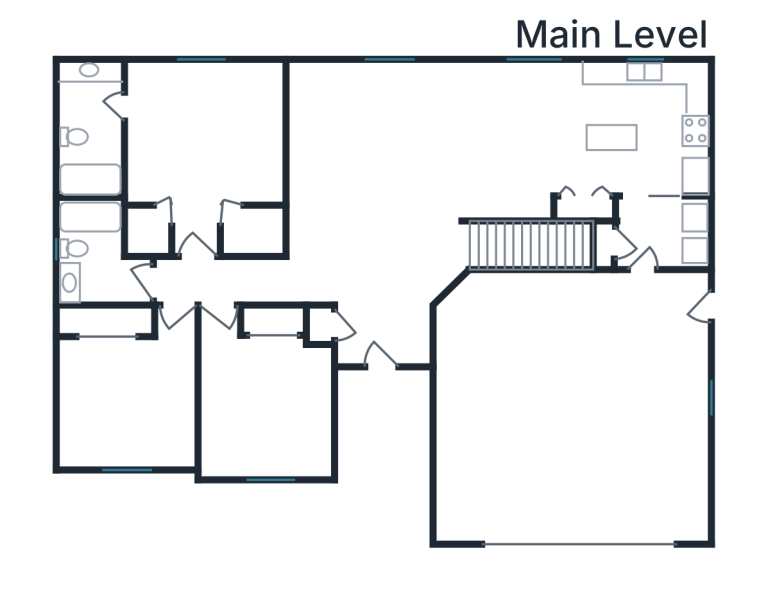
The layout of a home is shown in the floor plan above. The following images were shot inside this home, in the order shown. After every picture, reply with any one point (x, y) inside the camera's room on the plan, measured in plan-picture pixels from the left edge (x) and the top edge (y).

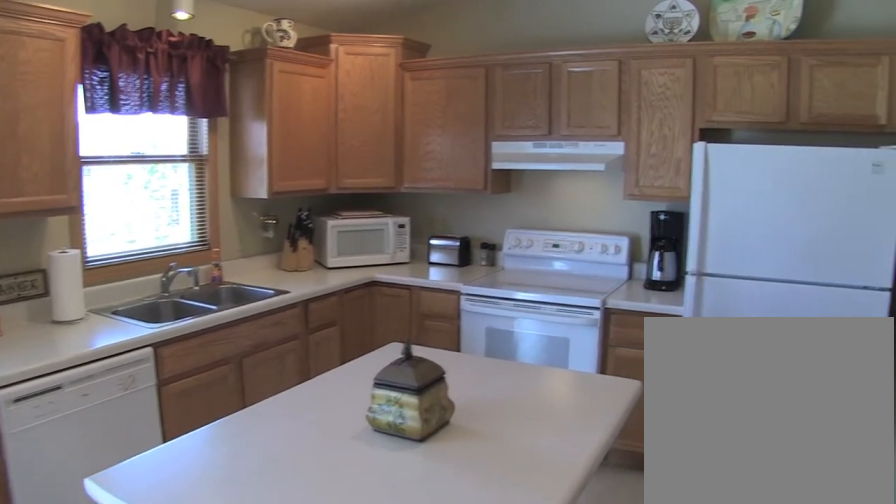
(641, 128)
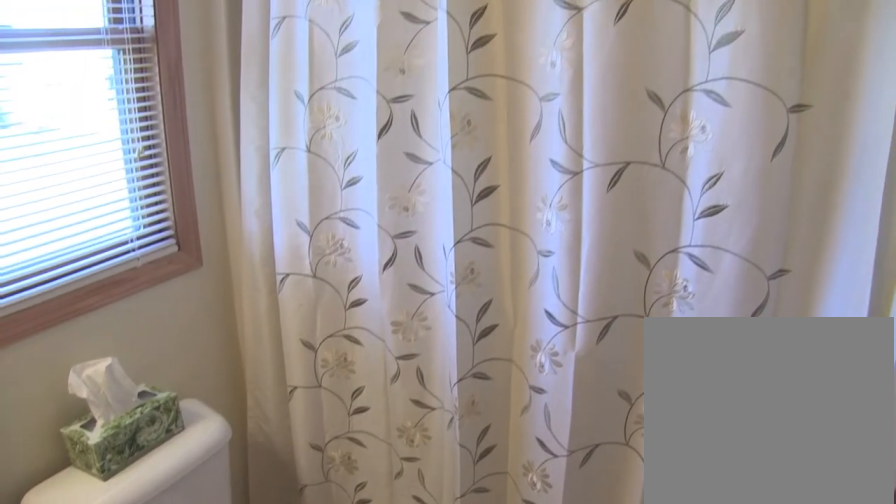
(102, 257)
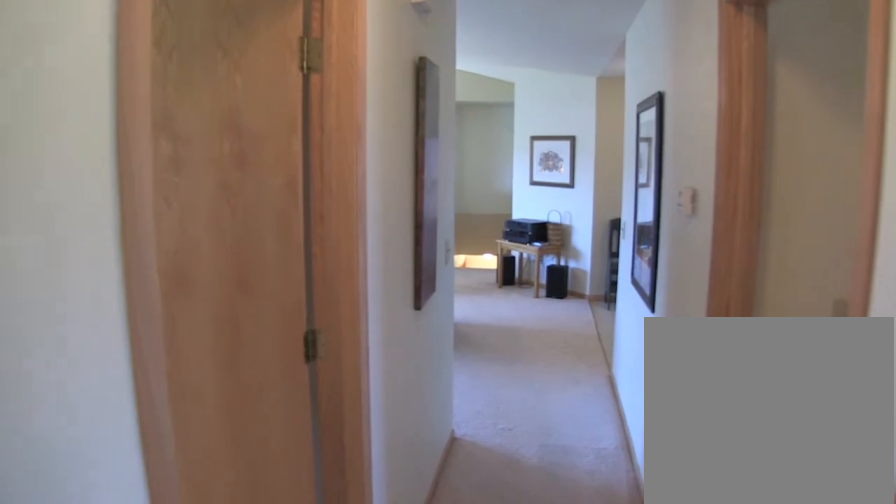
(221, 281)
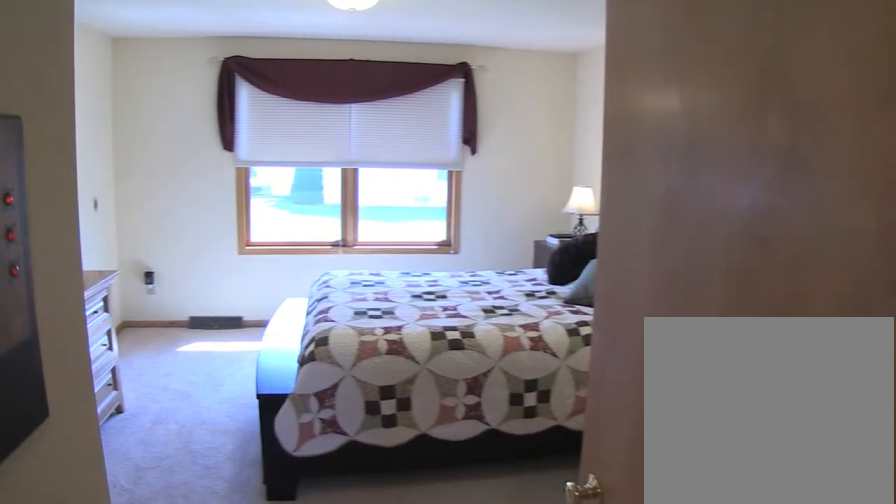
(204, 143)
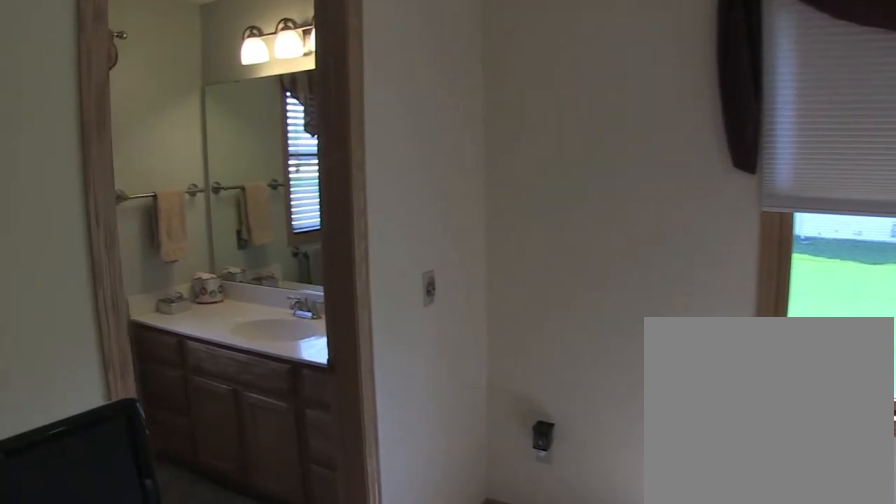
(204, 143)
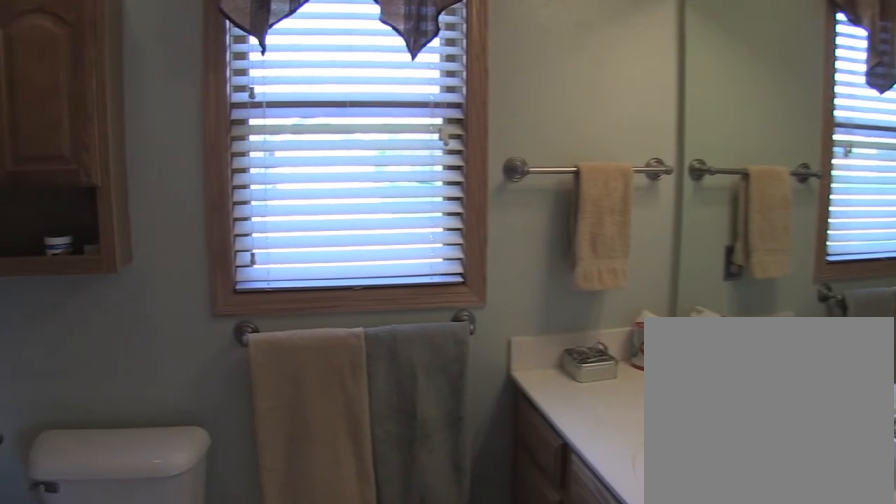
(93, 131)
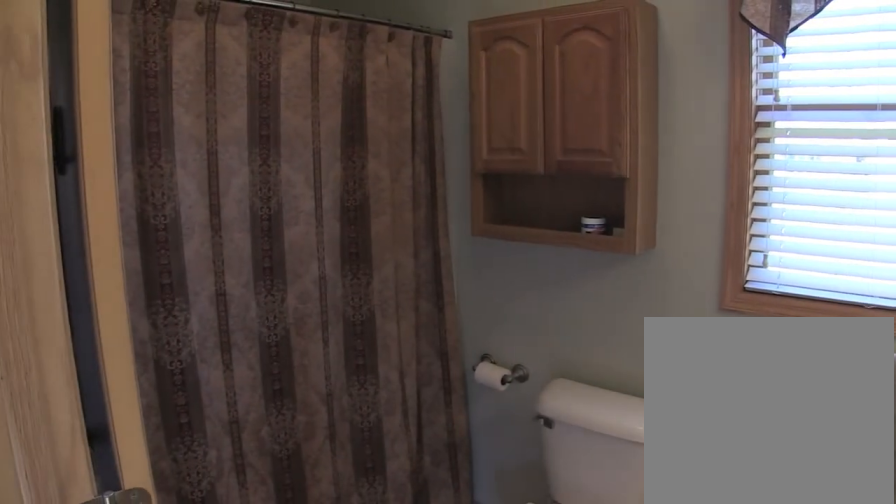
(93, 131)
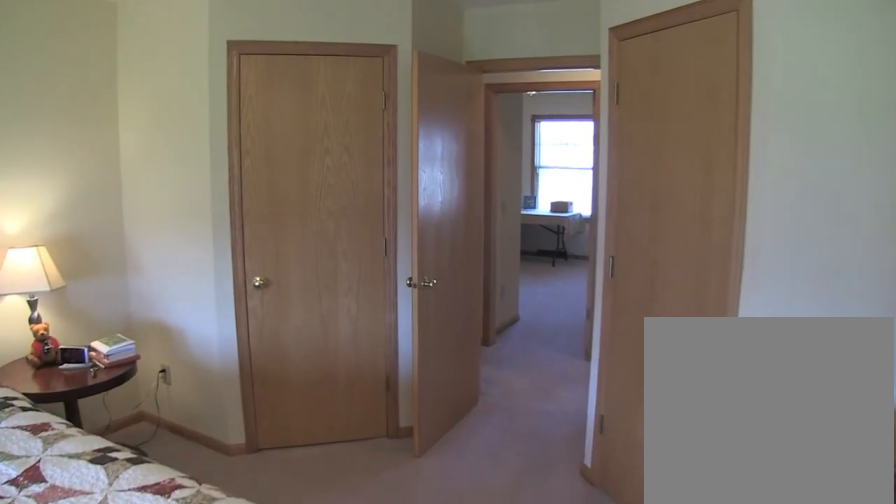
(204, 143)
